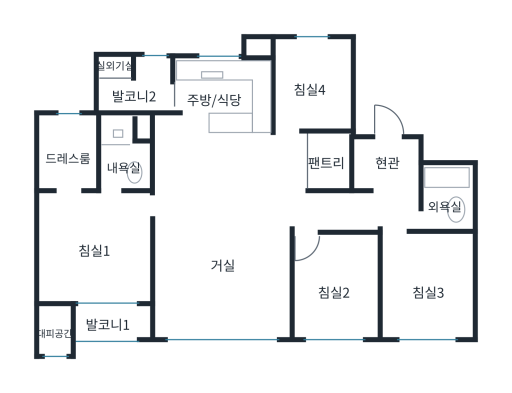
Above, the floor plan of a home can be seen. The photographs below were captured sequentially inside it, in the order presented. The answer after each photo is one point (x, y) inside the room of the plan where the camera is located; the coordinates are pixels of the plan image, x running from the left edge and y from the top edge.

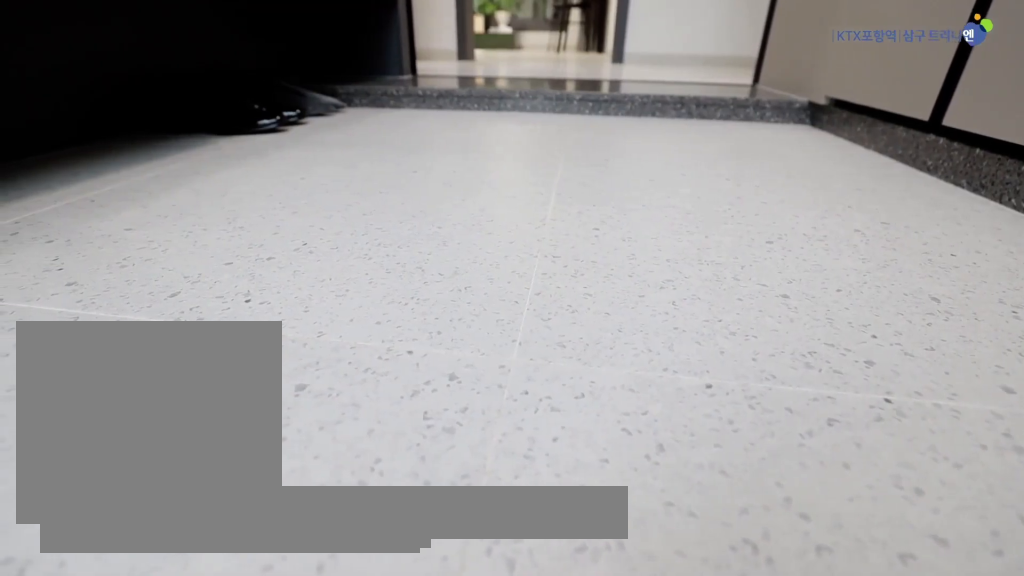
(383, 168)
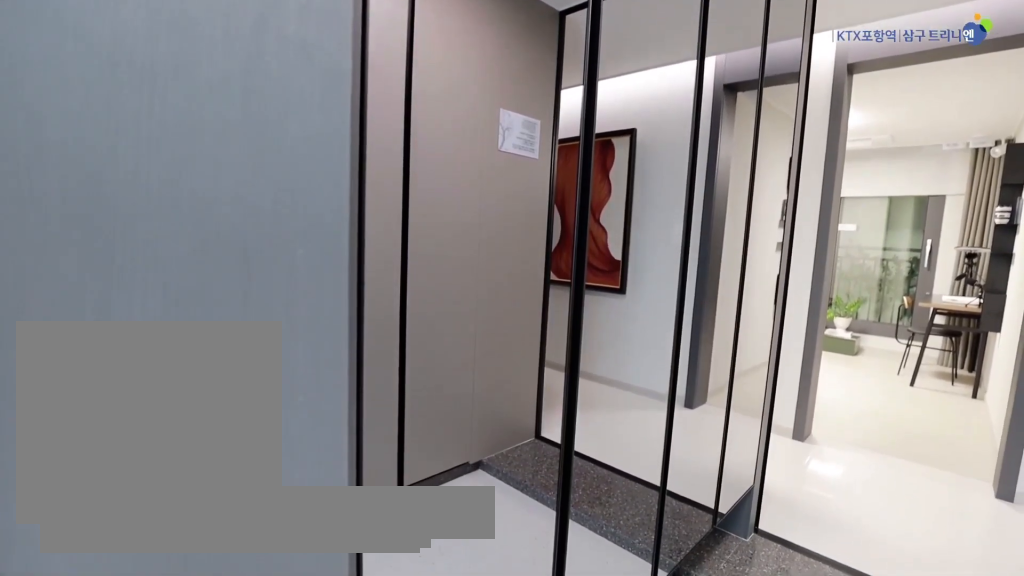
(383, 167)
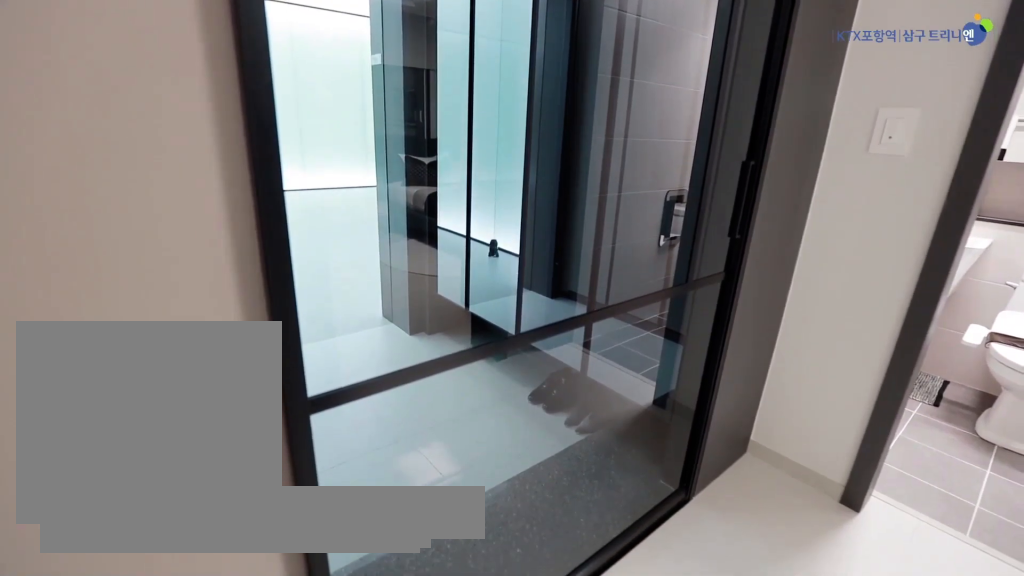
(383, 167)
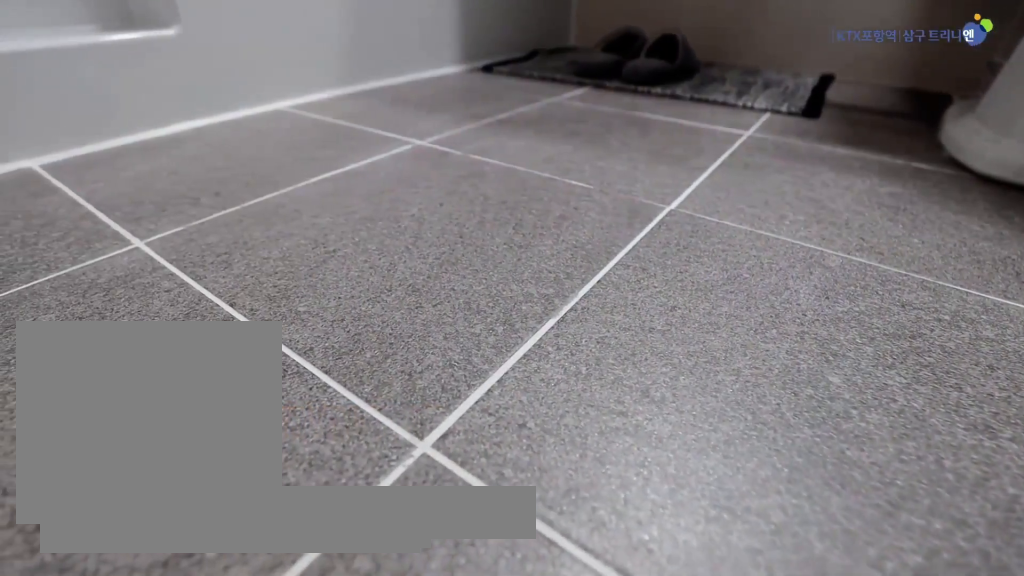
(448, 198)
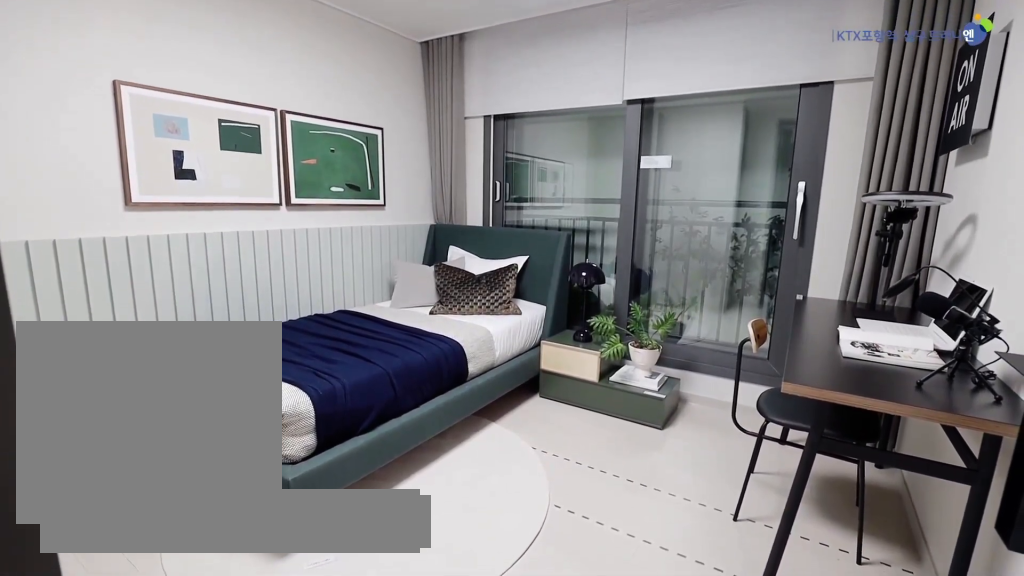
(430, 285)
